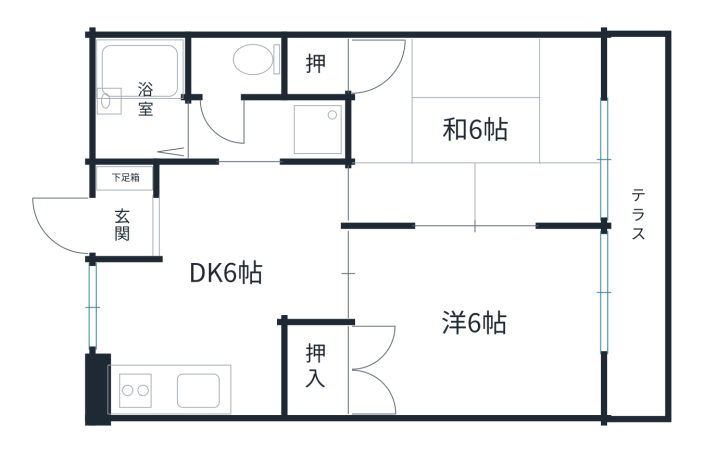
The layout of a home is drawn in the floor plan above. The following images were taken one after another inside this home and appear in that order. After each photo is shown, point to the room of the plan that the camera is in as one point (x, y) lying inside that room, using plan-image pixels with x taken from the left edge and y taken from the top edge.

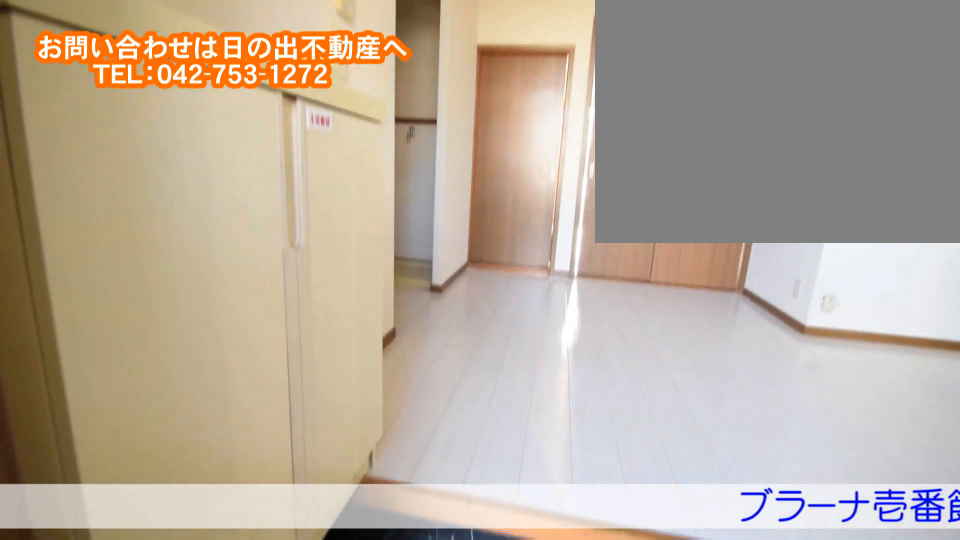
(153, 224)
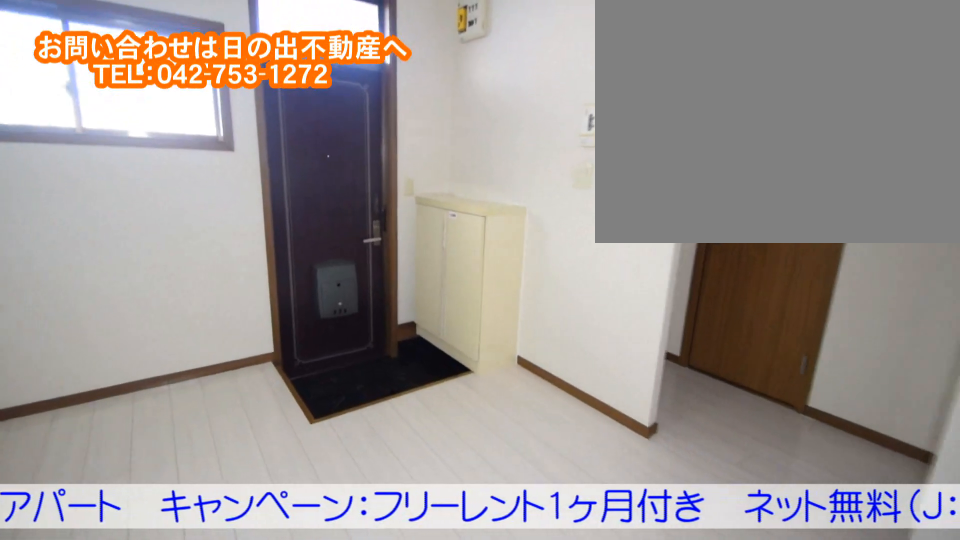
(231, 302)
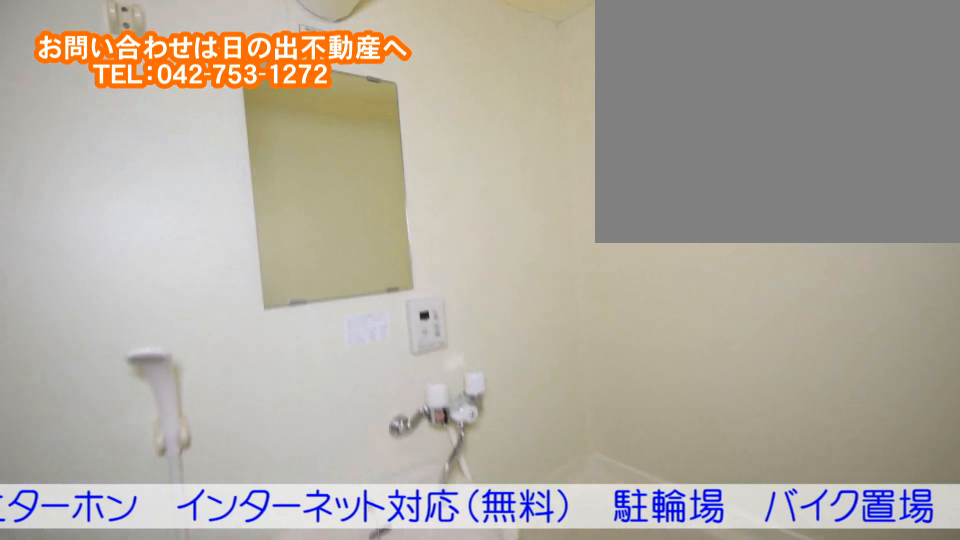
(143, 115)
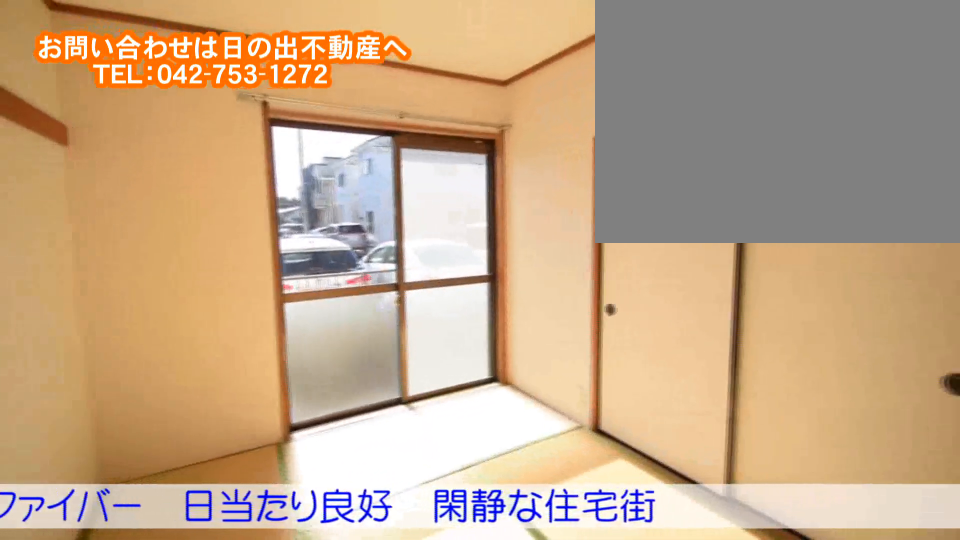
(536, 129)
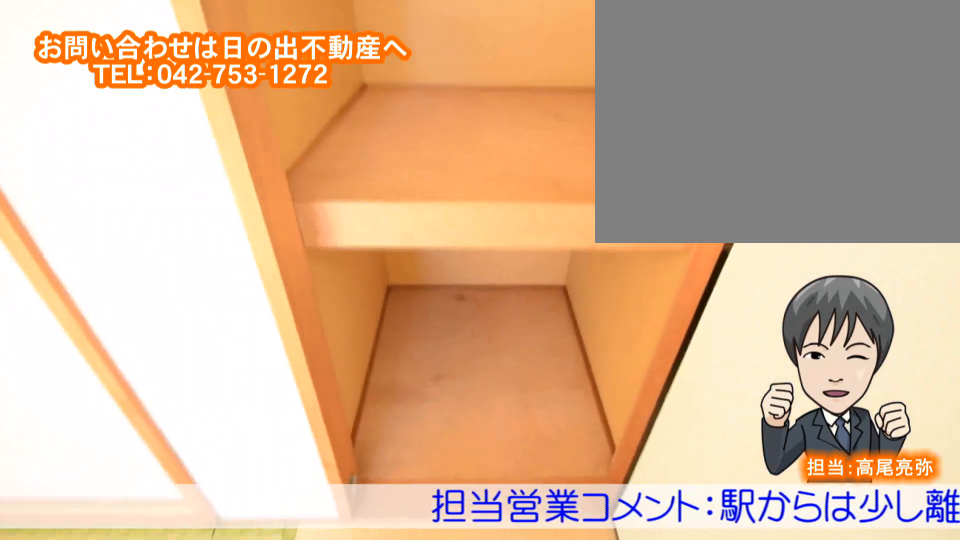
(536, 129)
